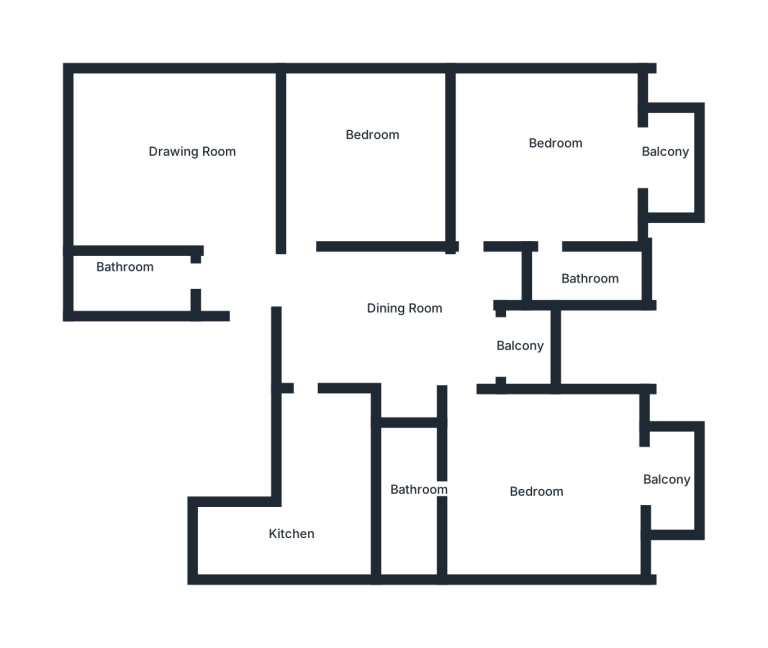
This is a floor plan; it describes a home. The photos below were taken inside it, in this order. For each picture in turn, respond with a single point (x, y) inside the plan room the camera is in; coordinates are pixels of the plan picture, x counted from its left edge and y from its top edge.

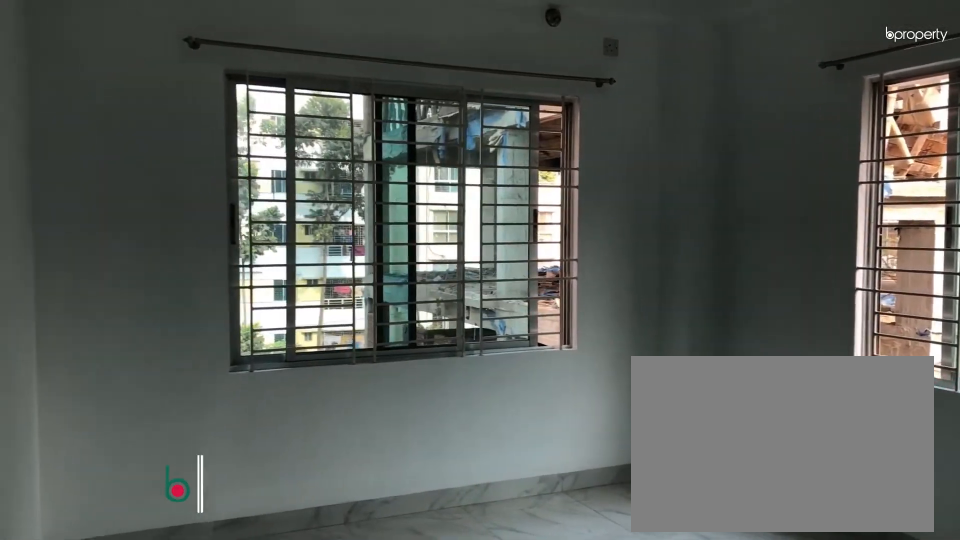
(169, 160)
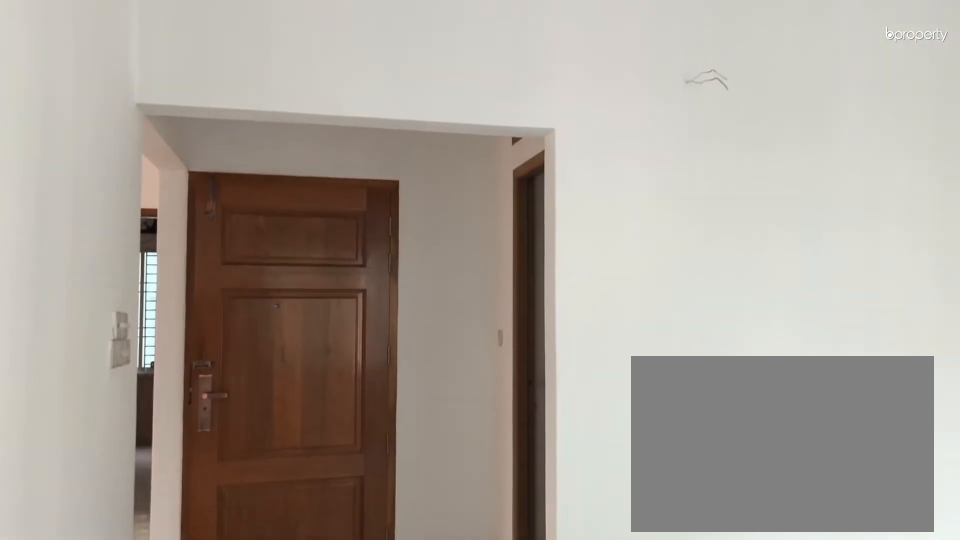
(169, 160)
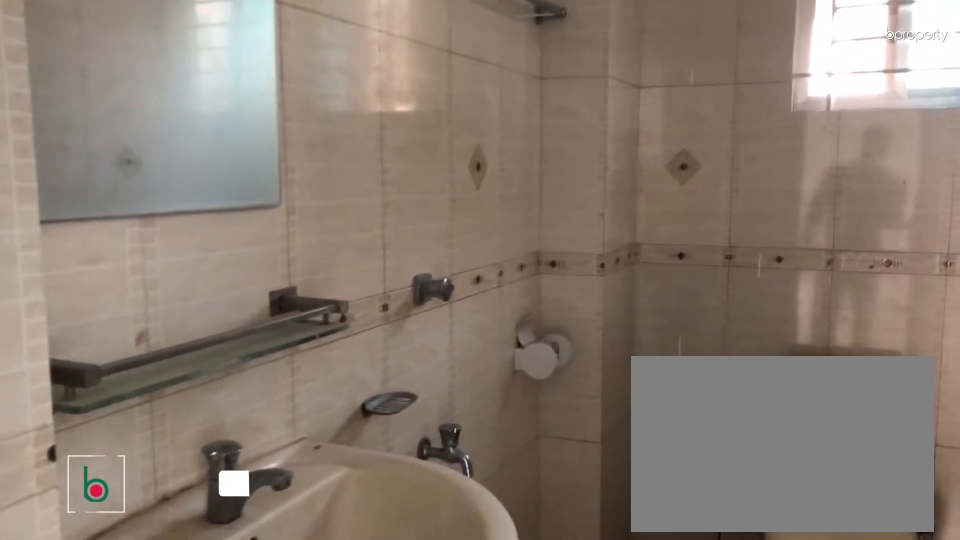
(136, 277)
